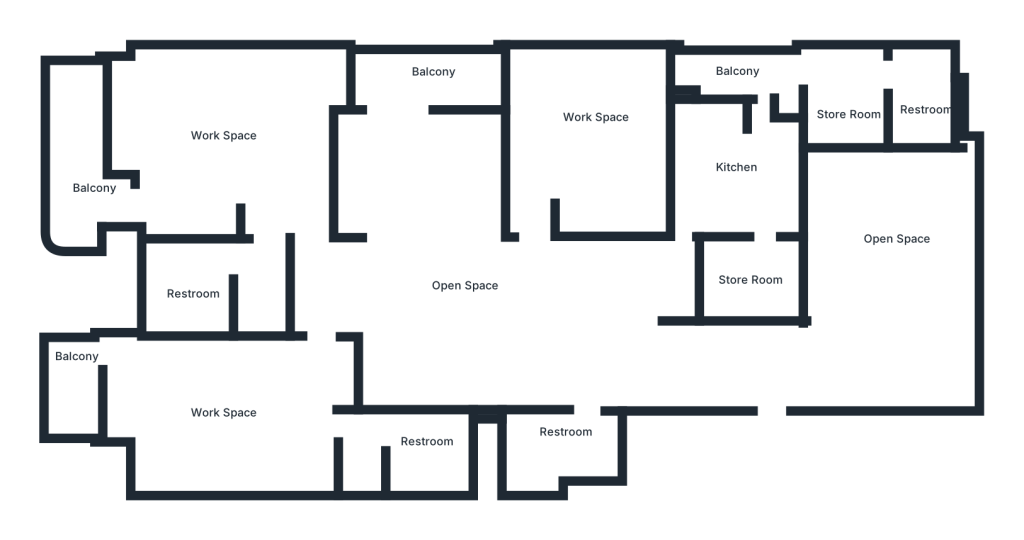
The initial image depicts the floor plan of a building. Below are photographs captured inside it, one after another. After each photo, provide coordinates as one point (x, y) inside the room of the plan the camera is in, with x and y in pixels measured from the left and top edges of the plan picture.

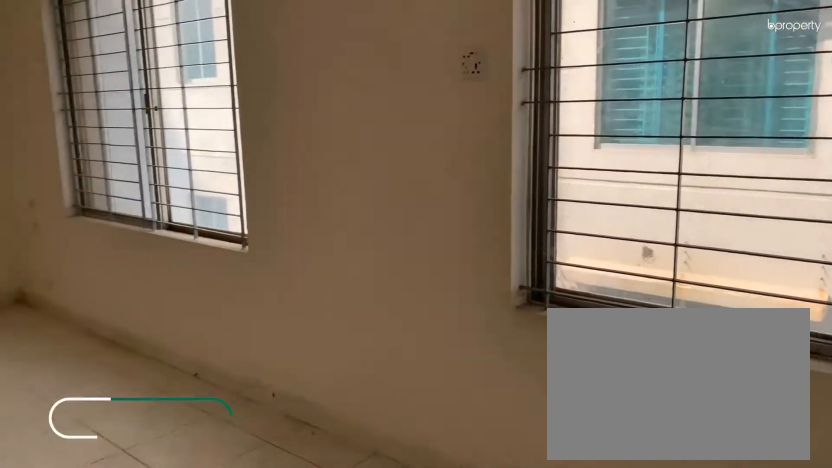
(898, 277)
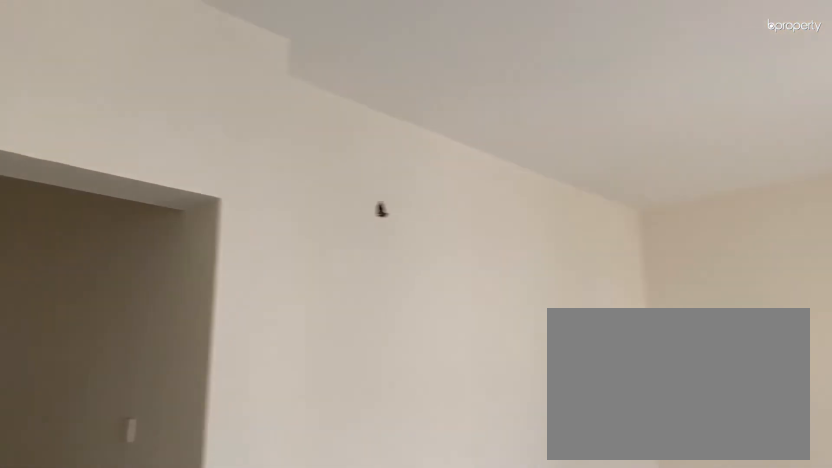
(898, 277)
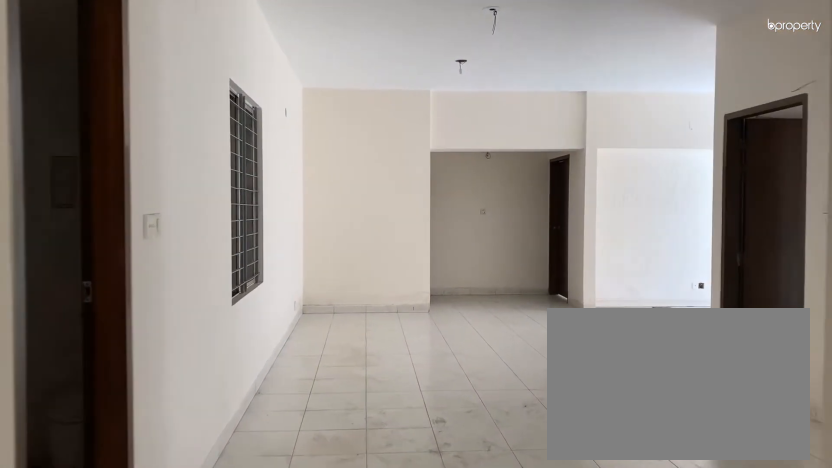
(600, 346)
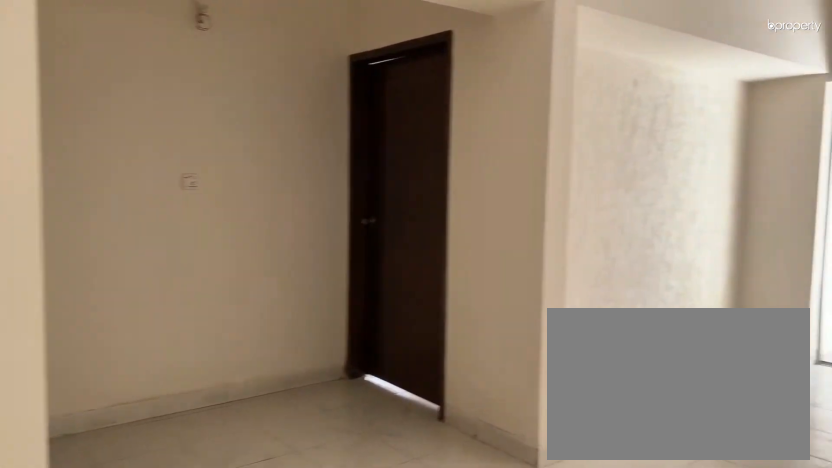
(448, 328)
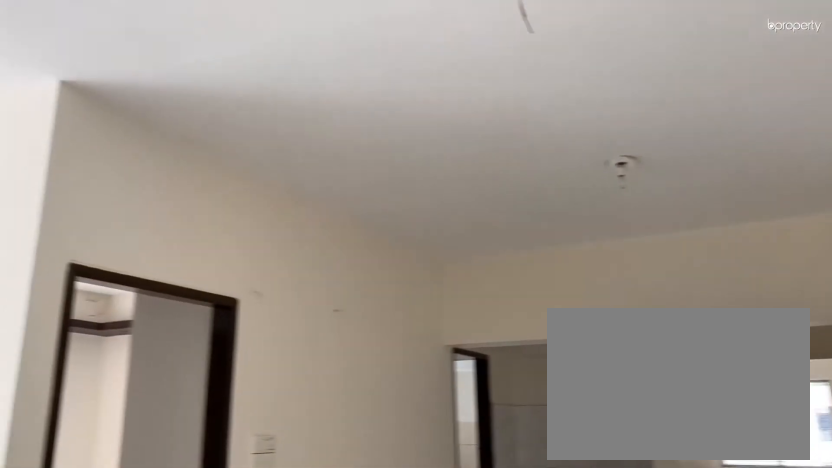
(480, 313)
